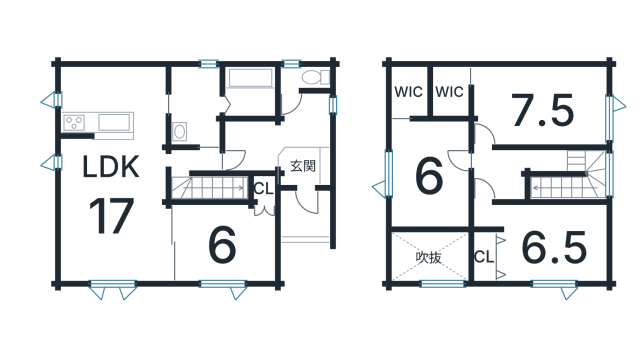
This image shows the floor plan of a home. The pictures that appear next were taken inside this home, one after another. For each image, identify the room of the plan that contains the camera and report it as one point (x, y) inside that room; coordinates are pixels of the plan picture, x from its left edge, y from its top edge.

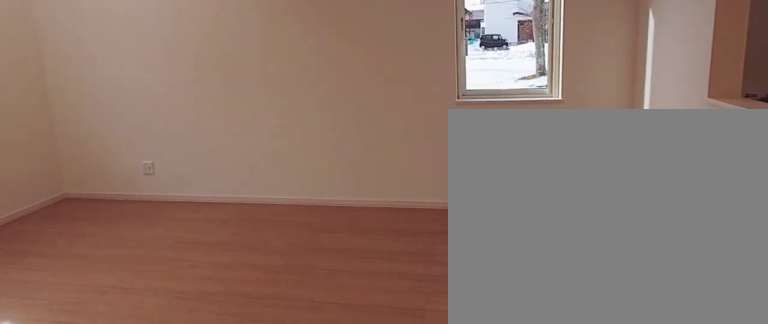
(114, 208)
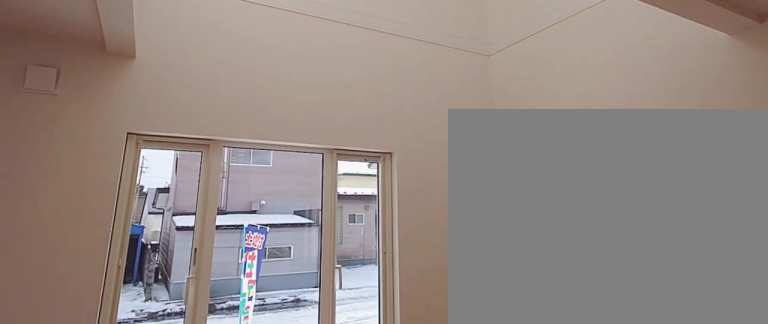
(114, 208)
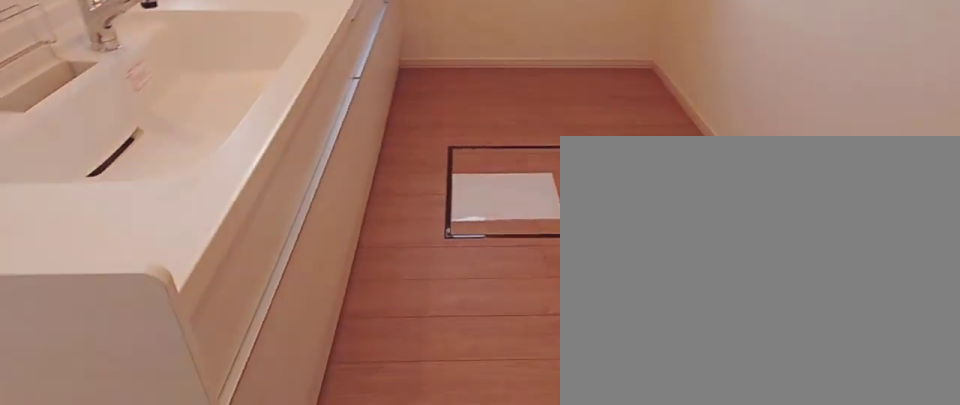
(106, 102)
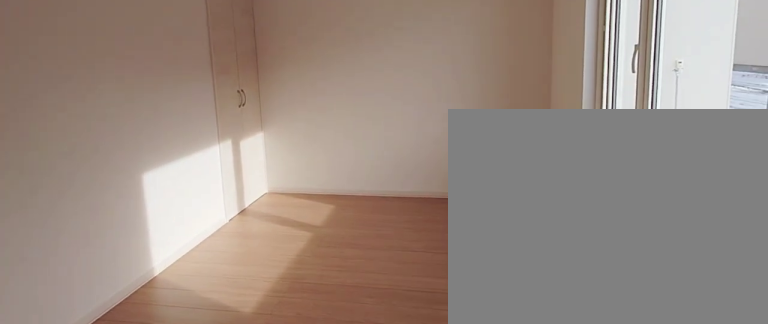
(226, 244)
